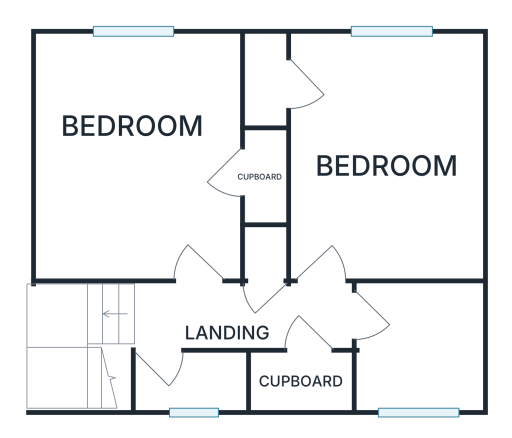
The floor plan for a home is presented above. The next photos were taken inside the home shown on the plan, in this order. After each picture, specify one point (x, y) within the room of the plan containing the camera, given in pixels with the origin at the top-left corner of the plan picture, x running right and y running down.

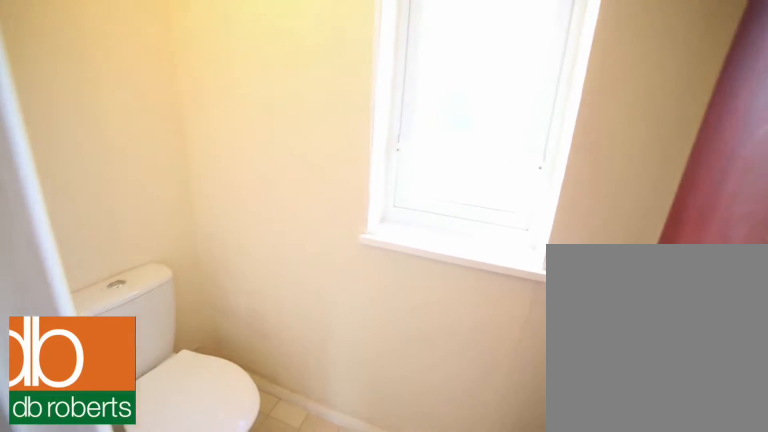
(196, 383)
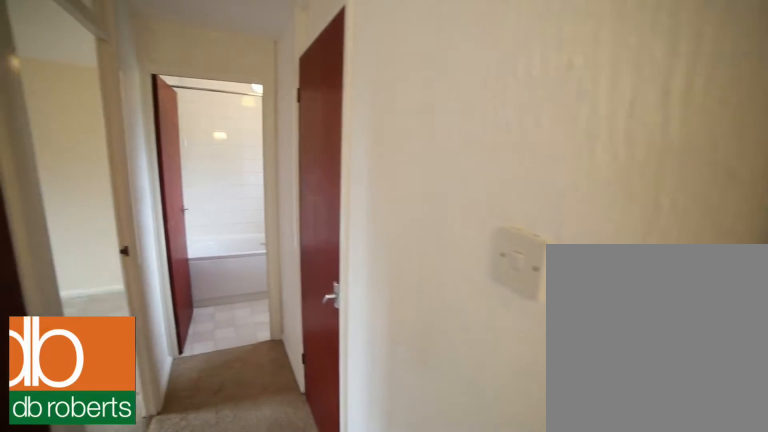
(234, 317)
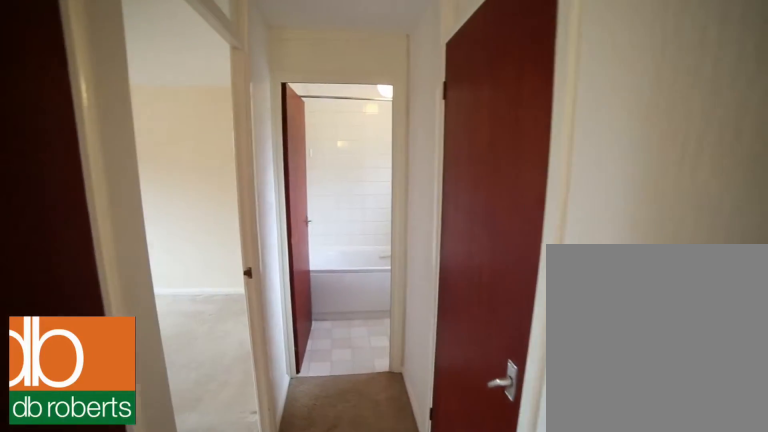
(234, 317)
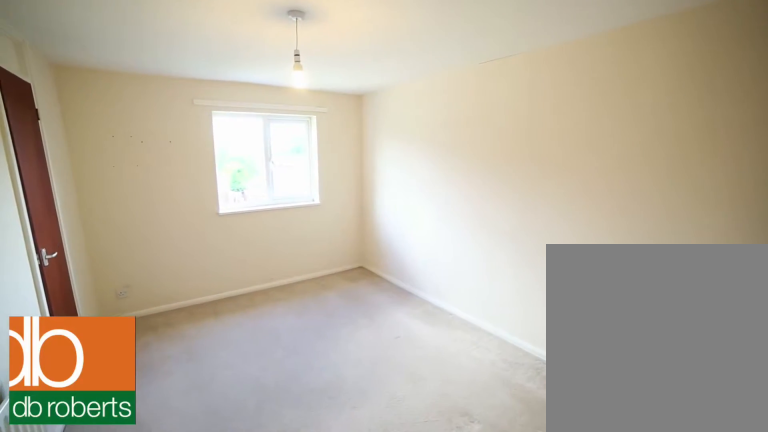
(379, 158)
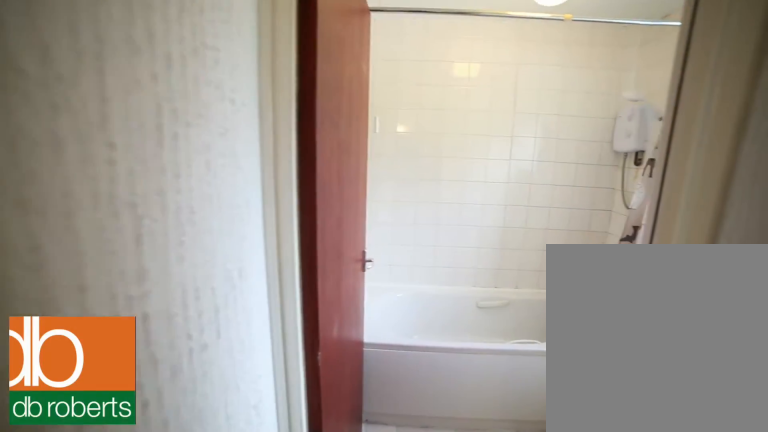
(422, 347)
